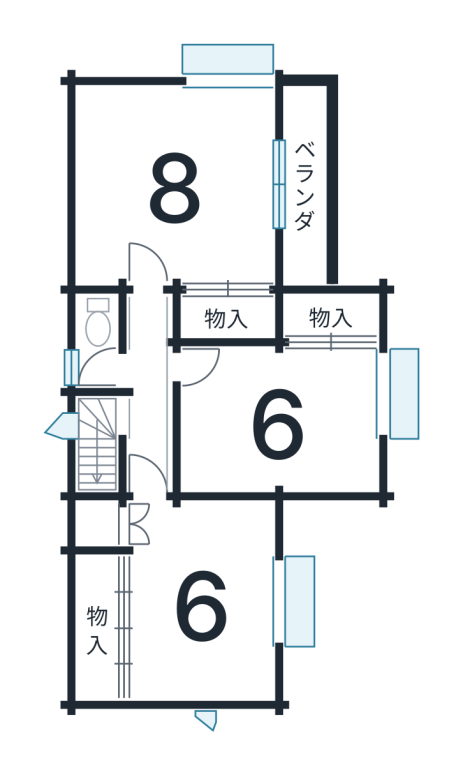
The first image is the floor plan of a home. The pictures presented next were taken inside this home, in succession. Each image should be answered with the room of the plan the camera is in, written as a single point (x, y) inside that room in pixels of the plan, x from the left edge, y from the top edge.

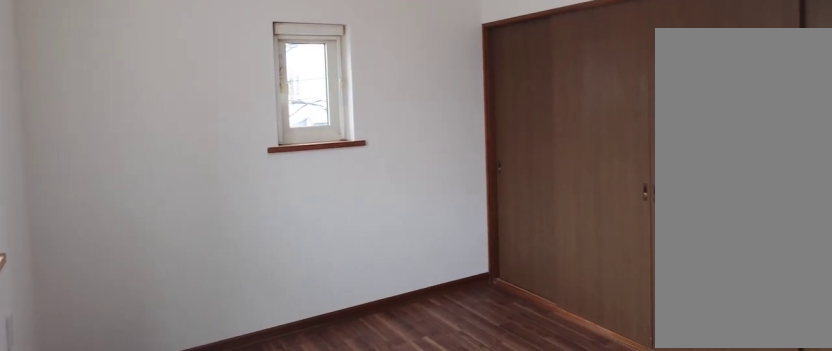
(191, 612)
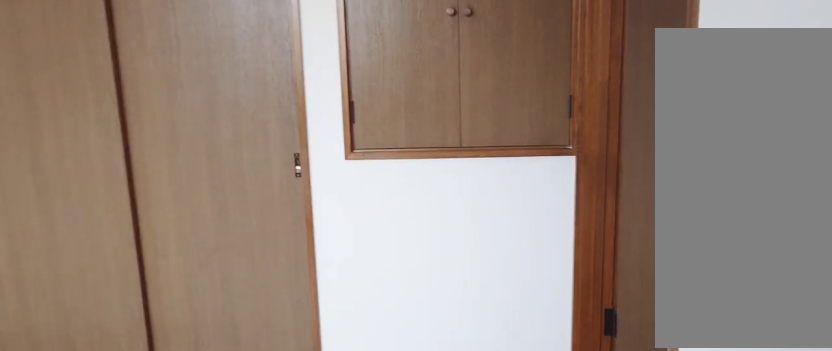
(191, 612)
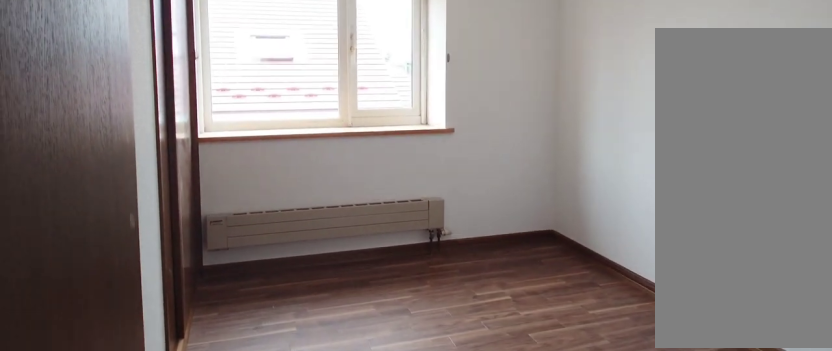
(273, 443)
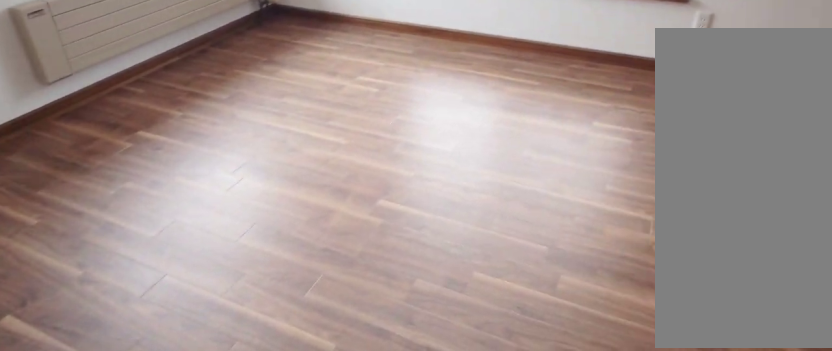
(161, 209)
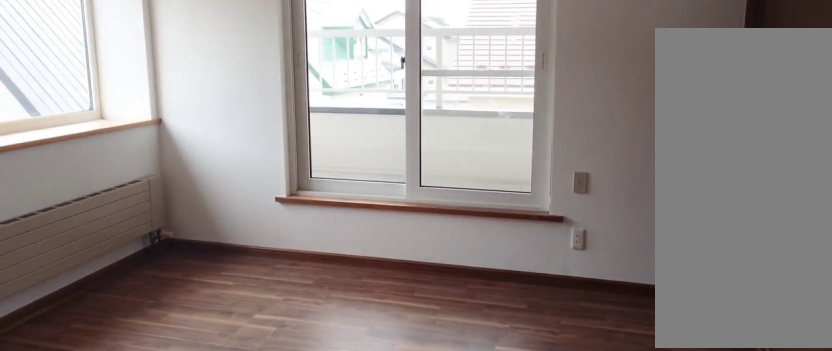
(161, 209)
